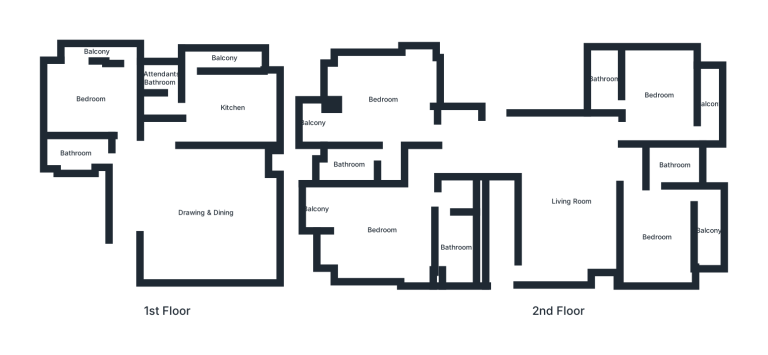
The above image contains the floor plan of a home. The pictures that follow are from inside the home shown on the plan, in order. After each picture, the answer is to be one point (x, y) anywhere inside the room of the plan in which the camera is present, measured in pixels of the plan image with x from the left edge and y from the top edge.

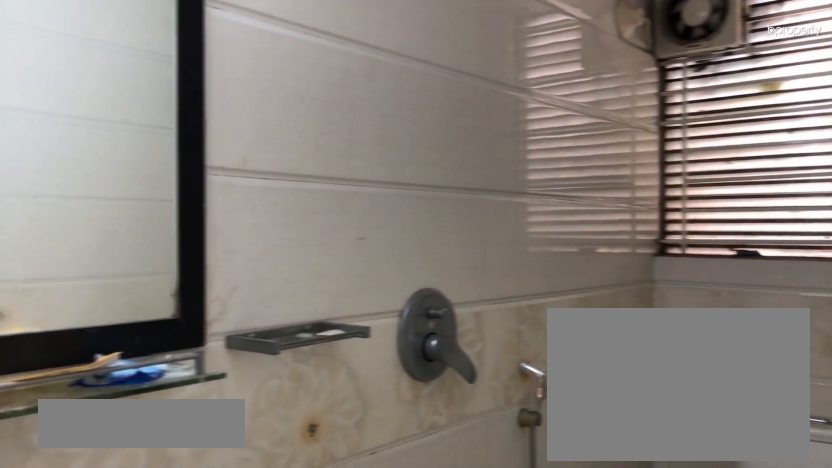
(348, 164)
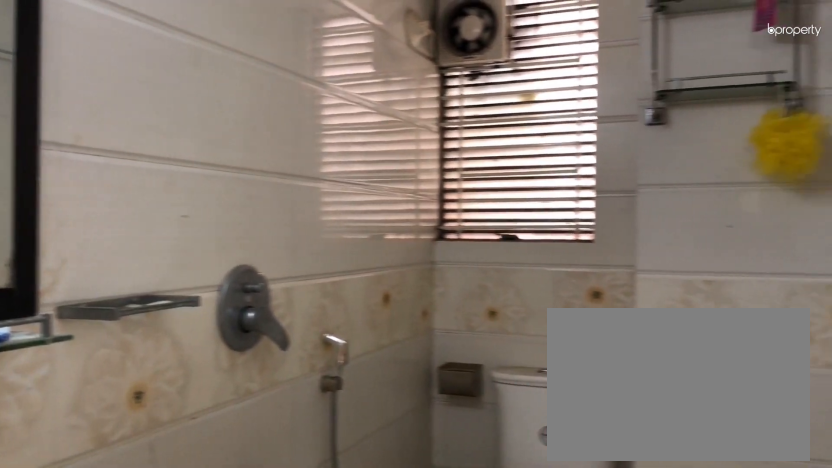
(348, 164)
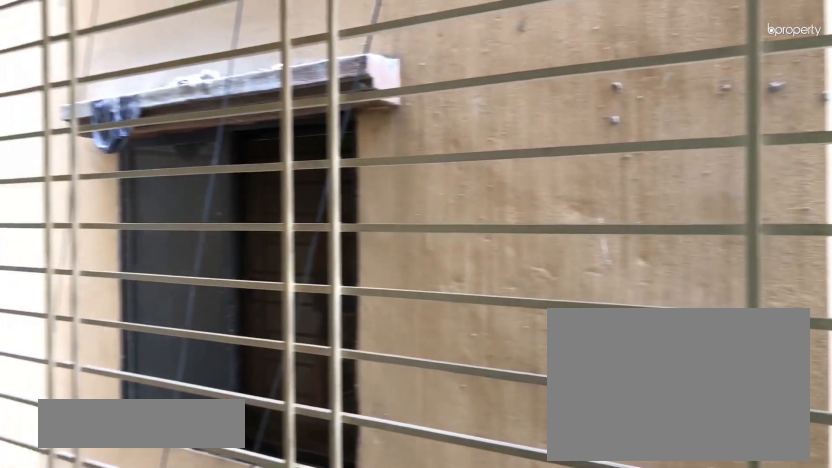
(709, 103)
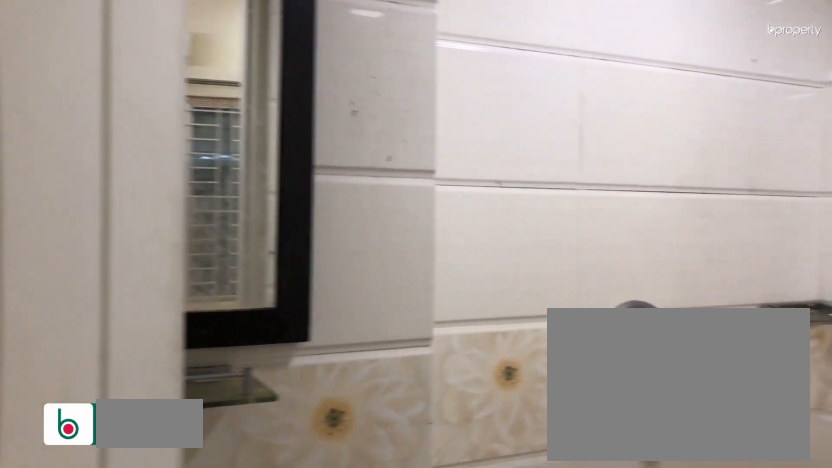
(604, 79)
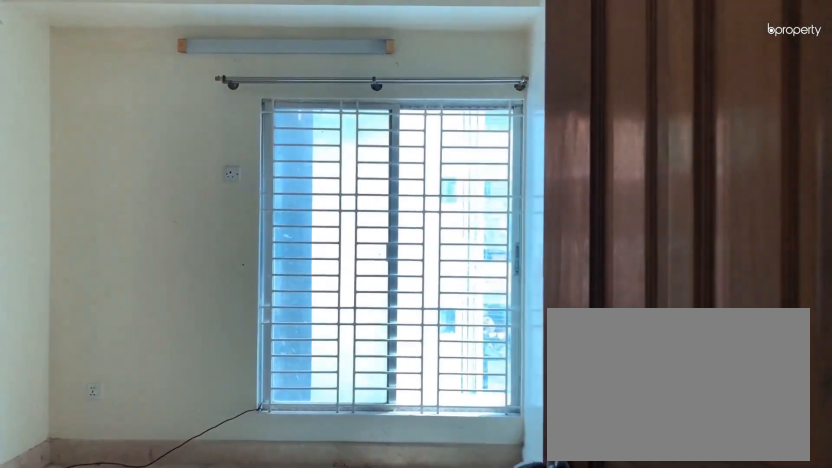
(656, 237)
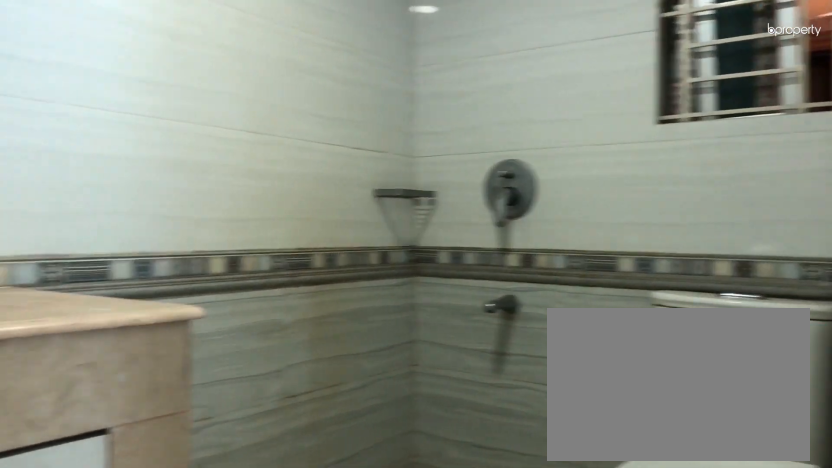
(674, 165)
